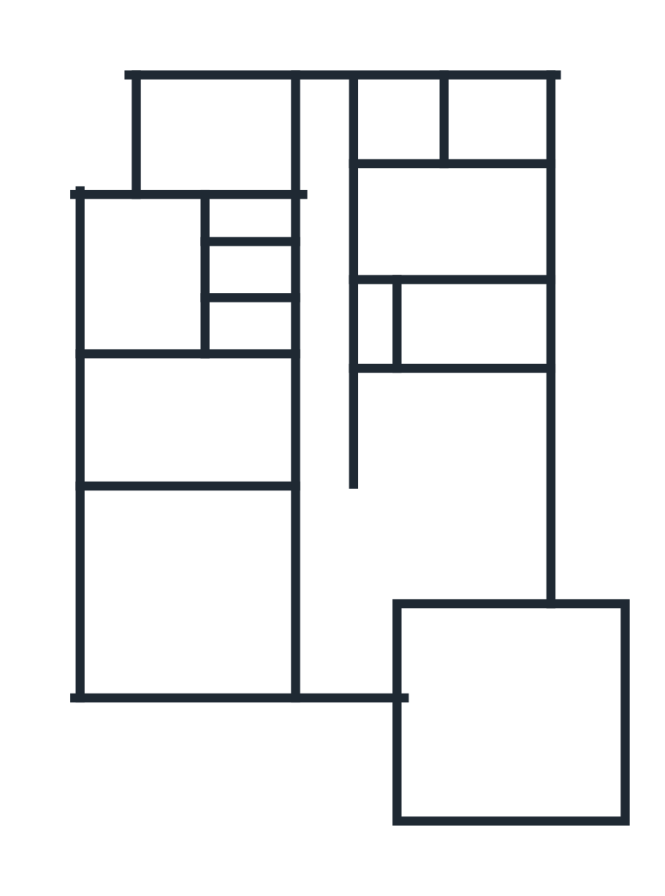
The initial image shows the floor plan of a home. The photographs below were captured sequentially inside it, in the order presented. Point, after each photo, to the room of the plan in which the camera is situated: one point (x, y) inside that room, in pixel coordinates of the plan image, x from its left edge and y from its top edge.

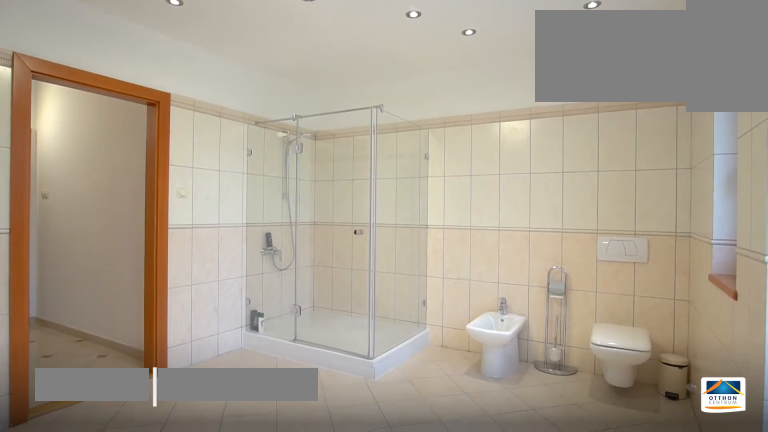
(146, 274)
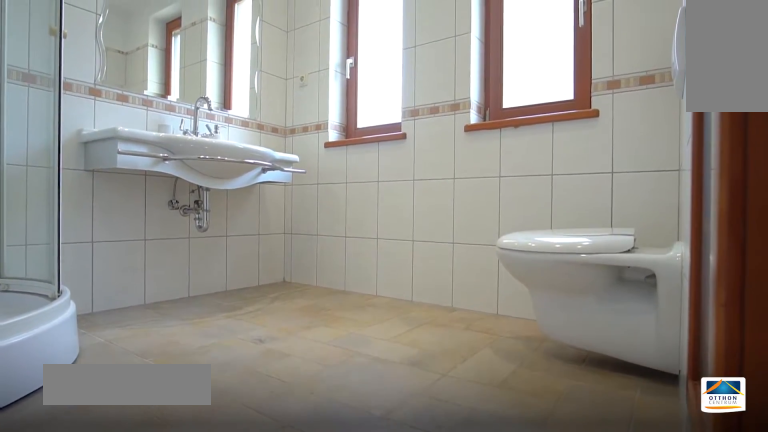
(503, 122)
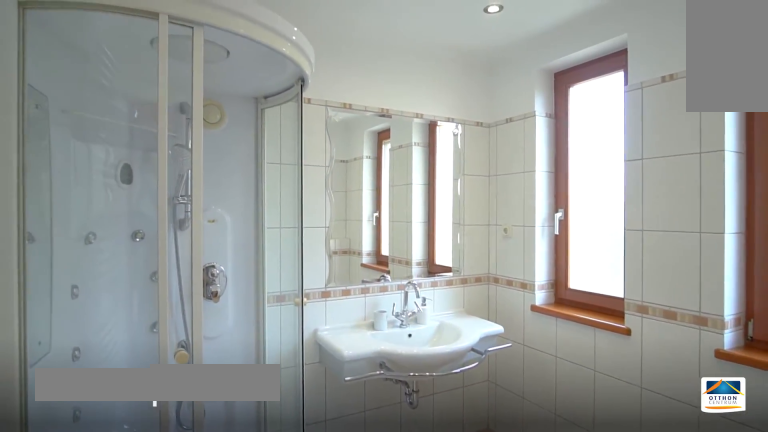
(503, 120)
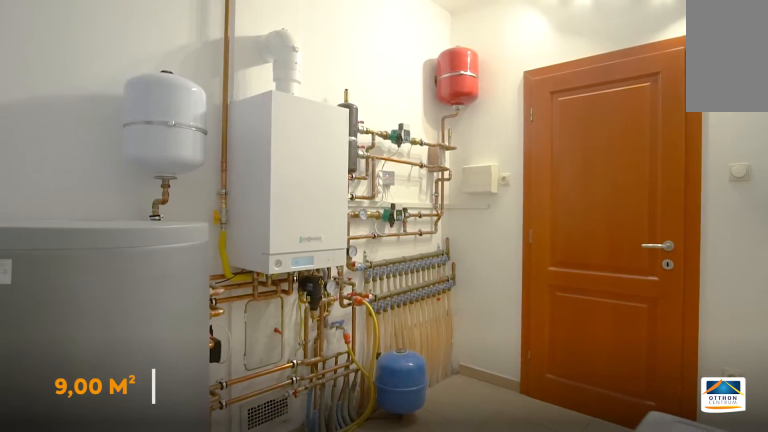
(469, 328)
